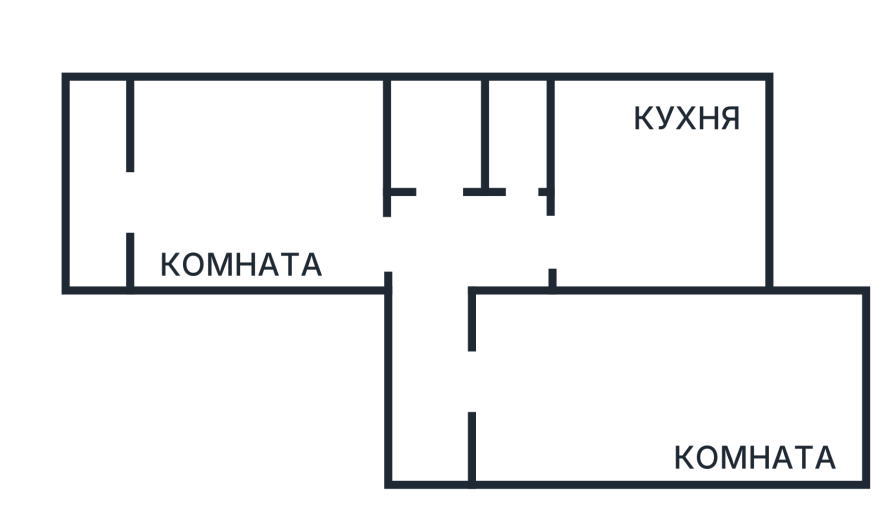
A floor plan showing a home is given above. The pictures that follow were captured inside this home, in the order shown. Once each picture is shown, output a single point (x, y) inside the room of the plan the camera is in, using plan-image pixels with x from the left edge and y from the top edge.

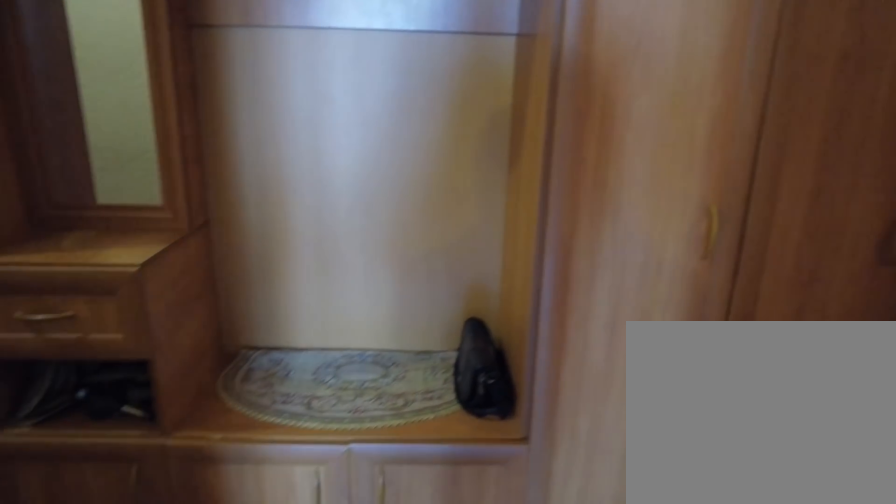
(441, 445)
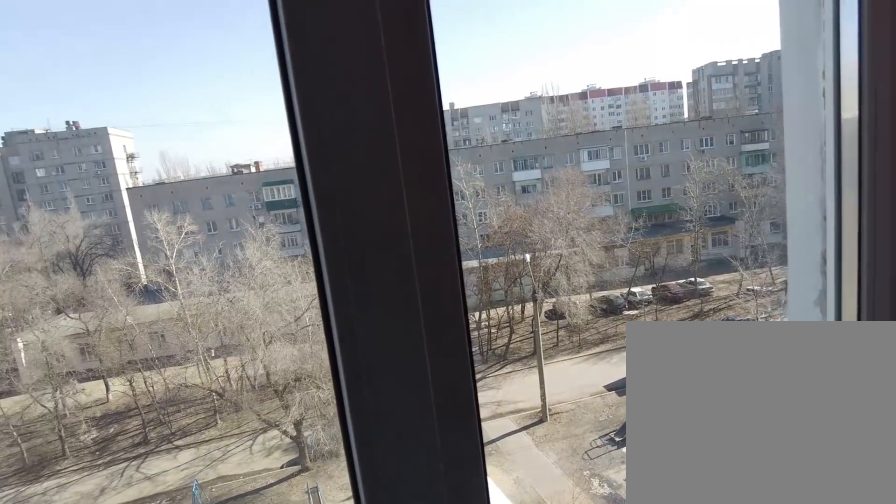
(585, 421)
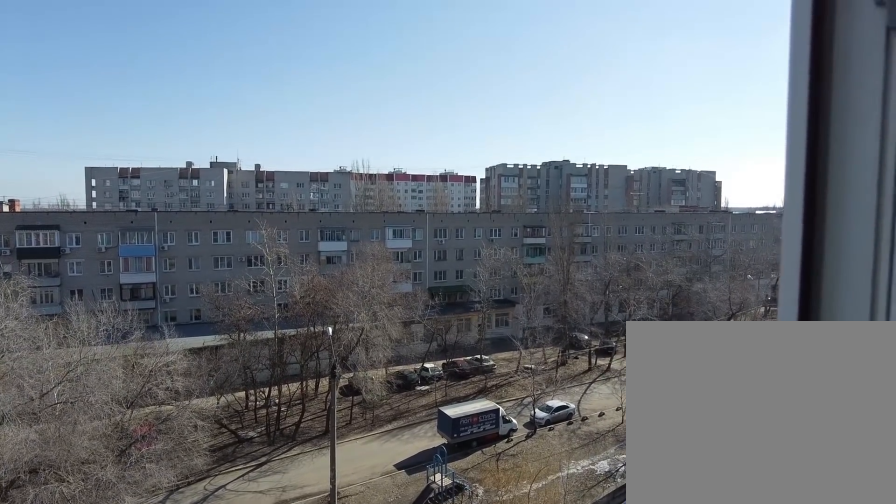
(585, 421)
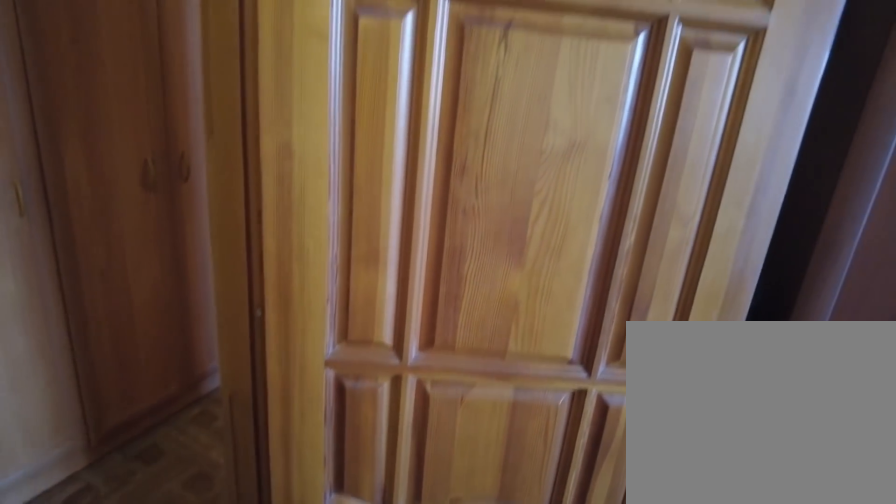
(478, 398)
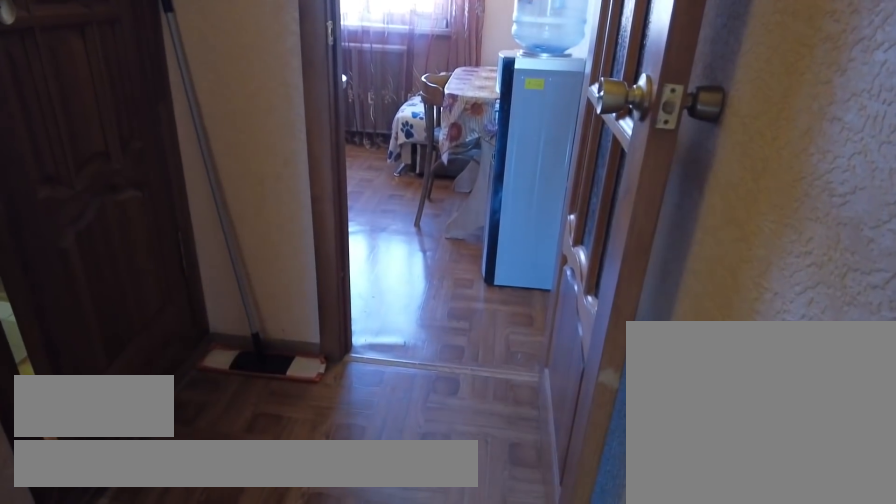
(440, 316)
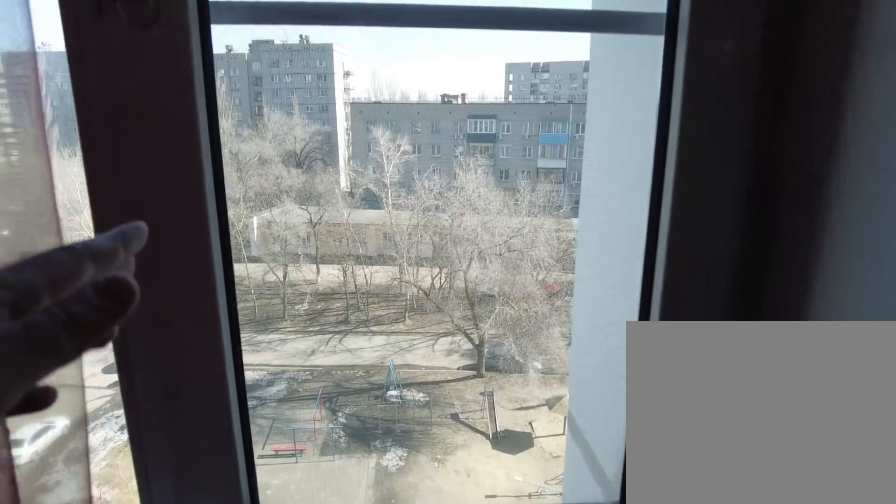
(603, 246)
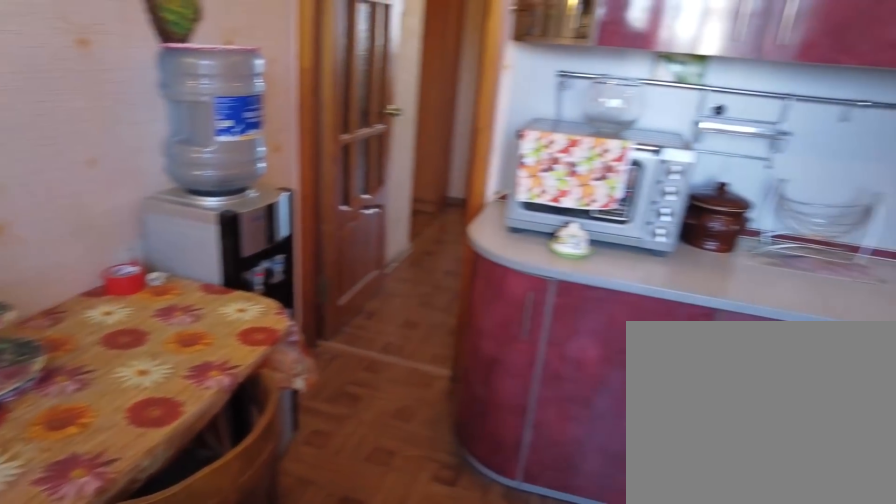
(603, 246)
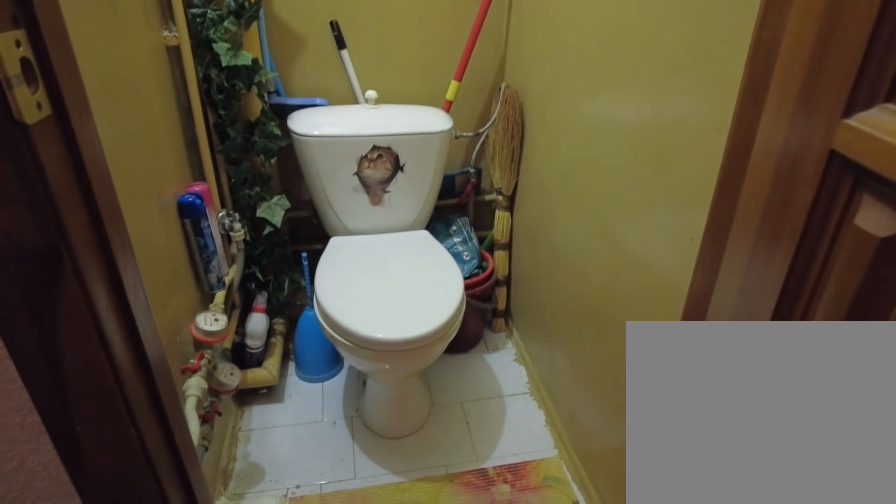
(521, 243)
